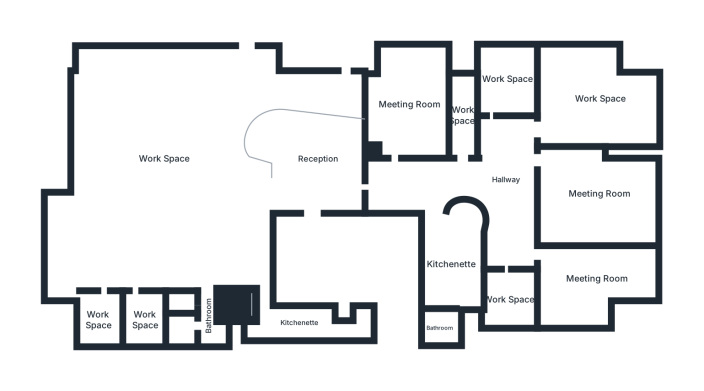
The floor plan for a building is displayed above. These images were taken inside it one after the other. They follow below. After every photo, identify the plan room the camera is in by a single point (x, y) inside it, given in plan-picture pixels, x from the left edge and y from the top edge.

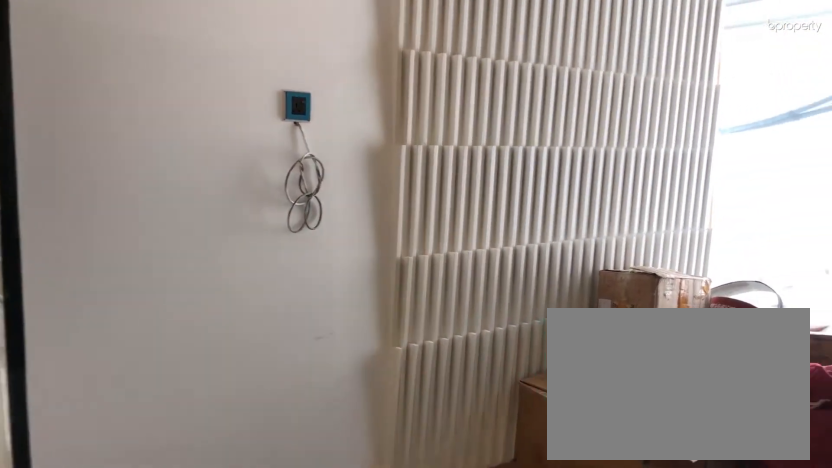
(508, 298)
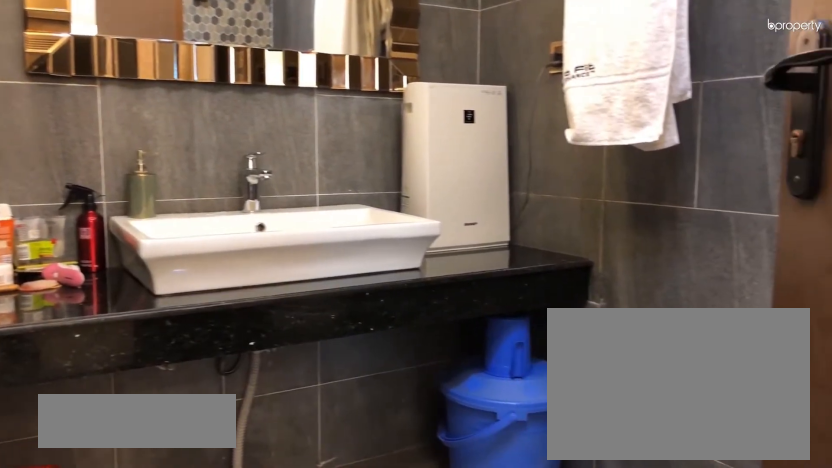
(440, 328)
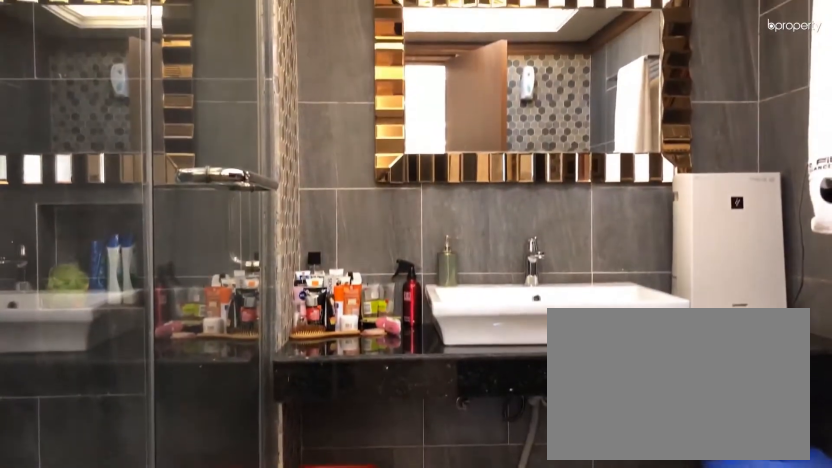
(441, 327)
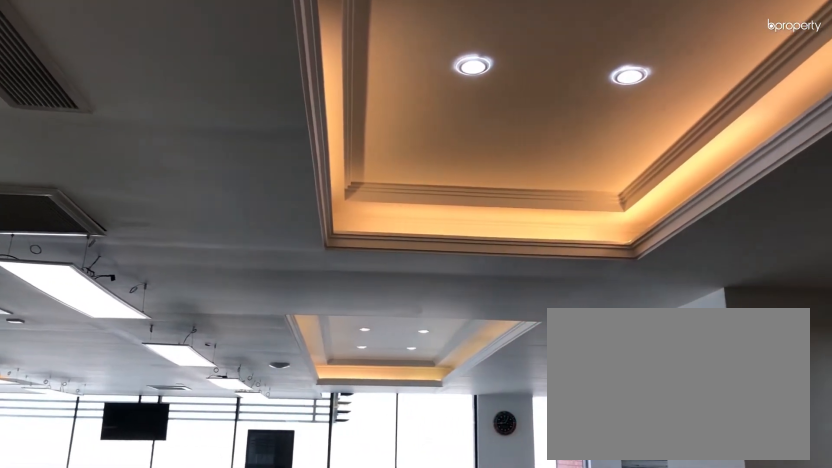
(164, 158)
